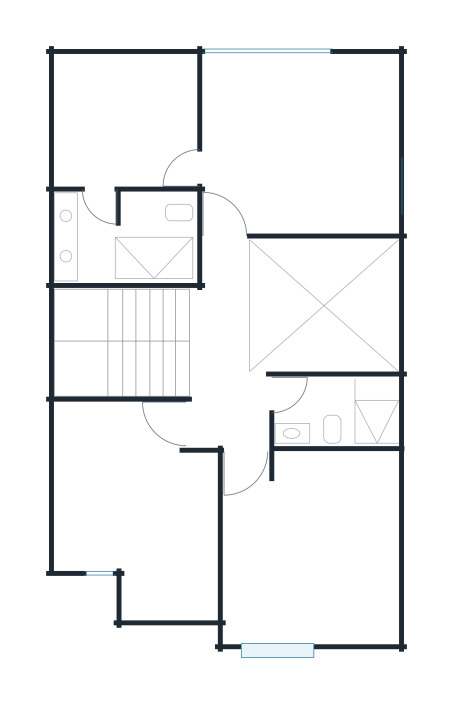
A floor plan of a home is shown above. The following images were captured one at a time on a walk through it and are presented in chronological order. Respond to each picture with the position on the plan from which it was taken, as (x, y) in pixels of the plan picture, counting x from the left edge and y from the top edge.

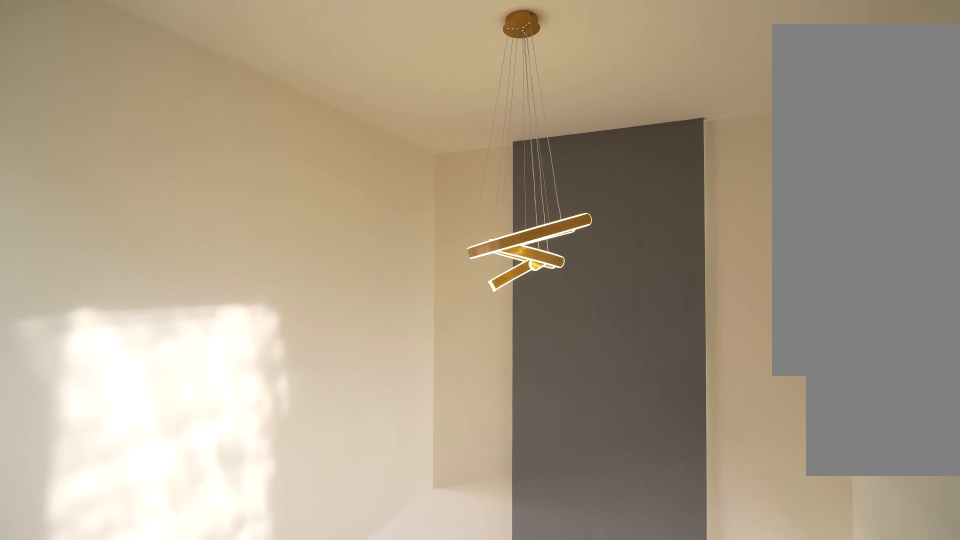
(227, 312)
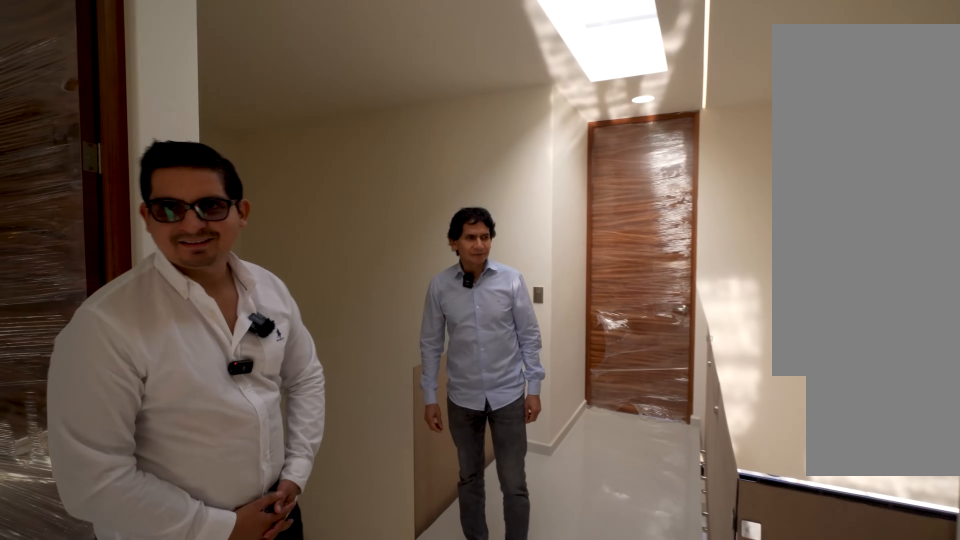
(245, 464)
